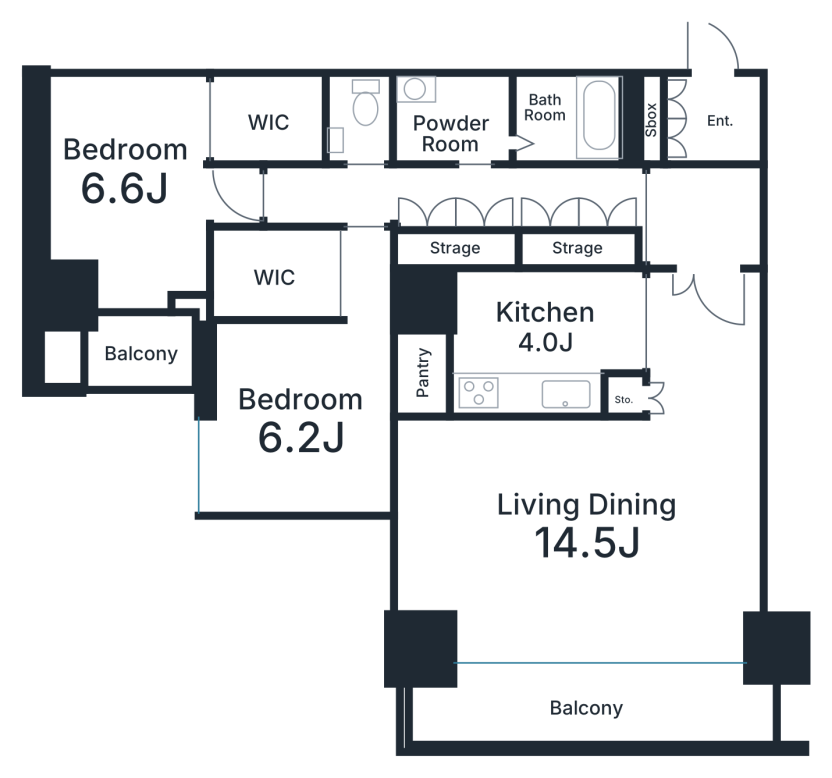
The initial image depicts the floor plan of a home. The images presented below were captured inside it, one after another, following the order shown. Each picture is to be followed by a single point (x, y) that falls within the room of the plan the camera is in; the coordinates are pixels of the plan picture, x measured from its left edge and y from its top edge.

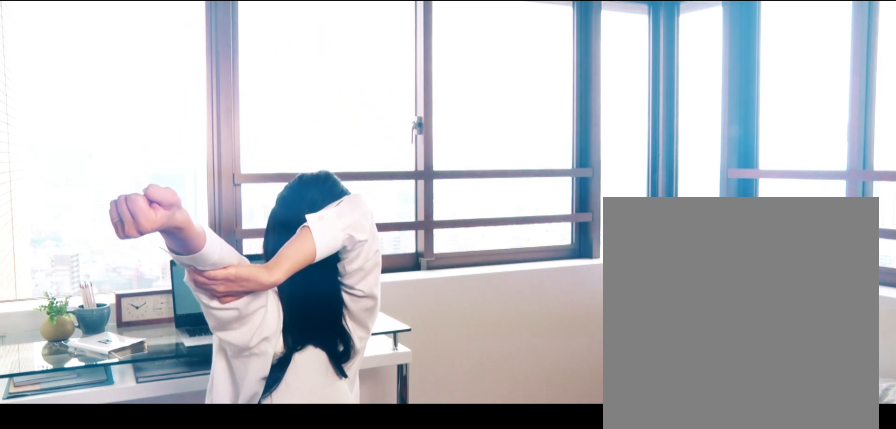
(298, 421)
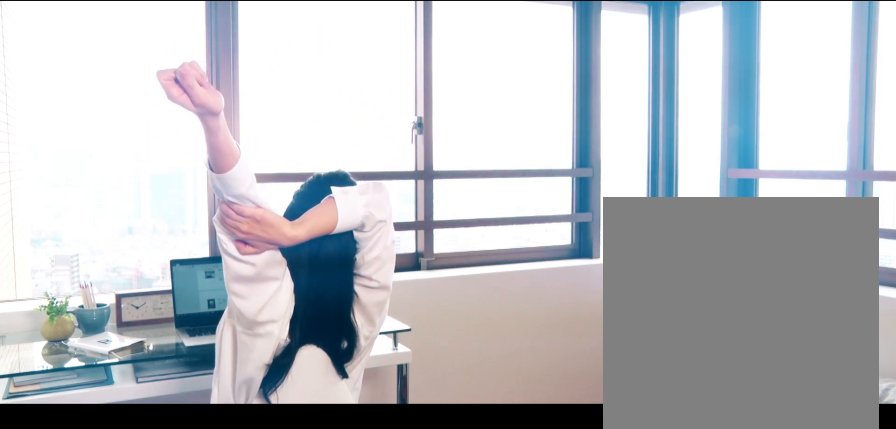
(298, 421)
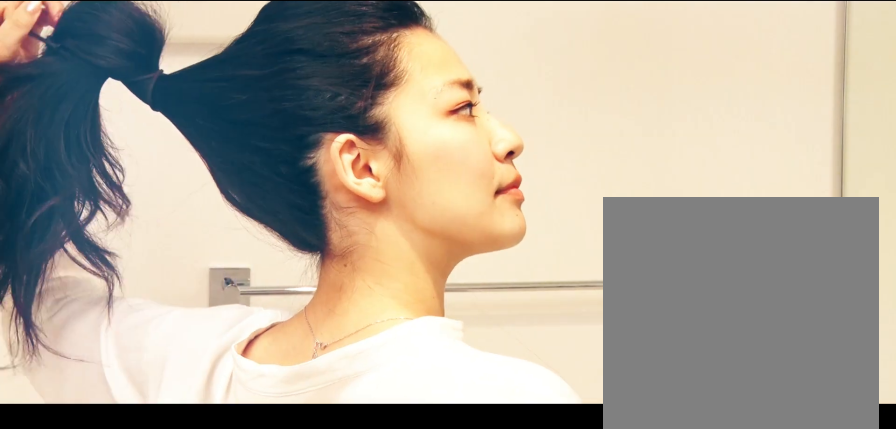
(452, 118)
